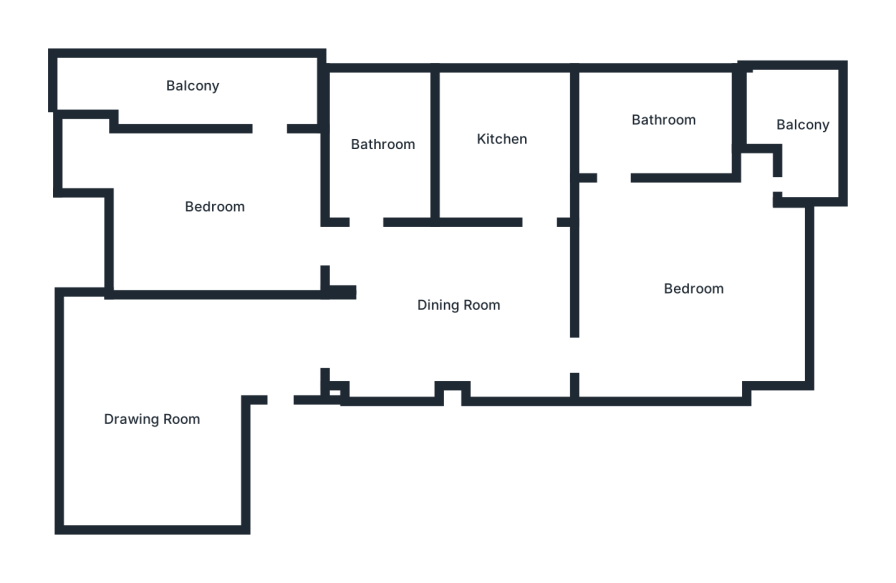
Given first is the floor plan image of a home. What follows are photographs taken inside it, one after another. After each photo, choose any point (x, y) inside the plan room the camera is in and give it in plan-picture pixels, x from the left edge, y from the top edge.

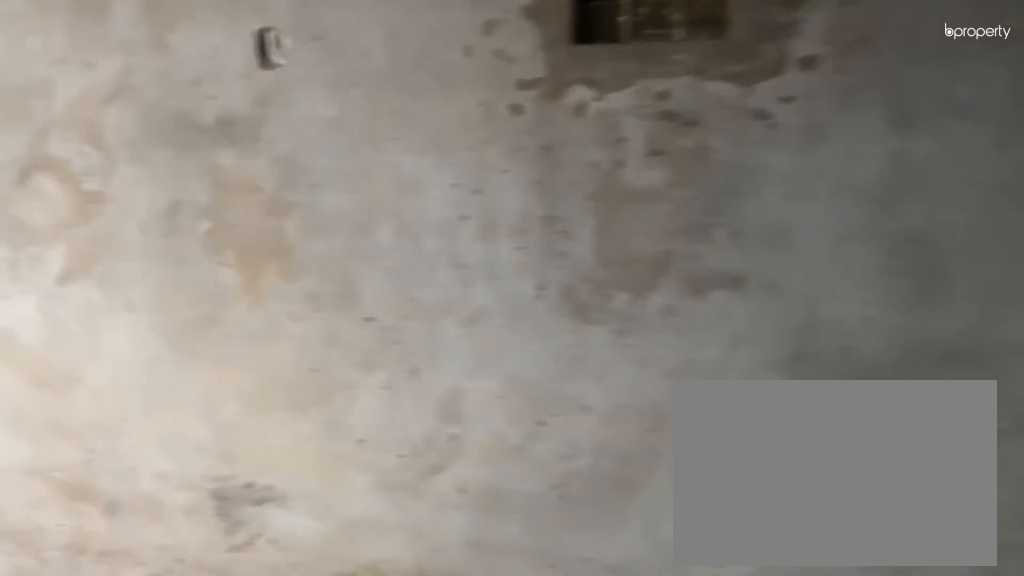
(231, 354)
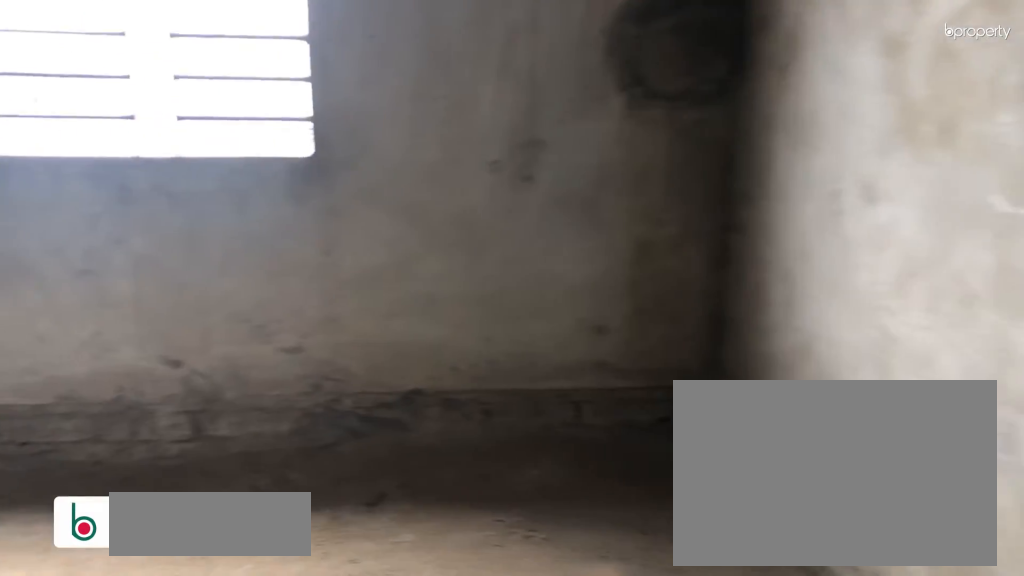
(152, 417)
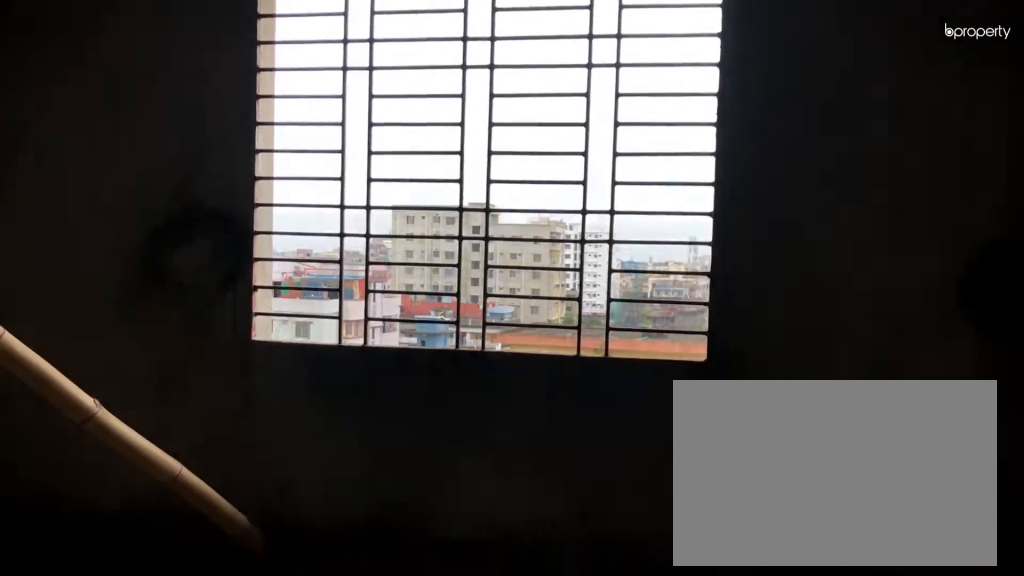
(152, 417)
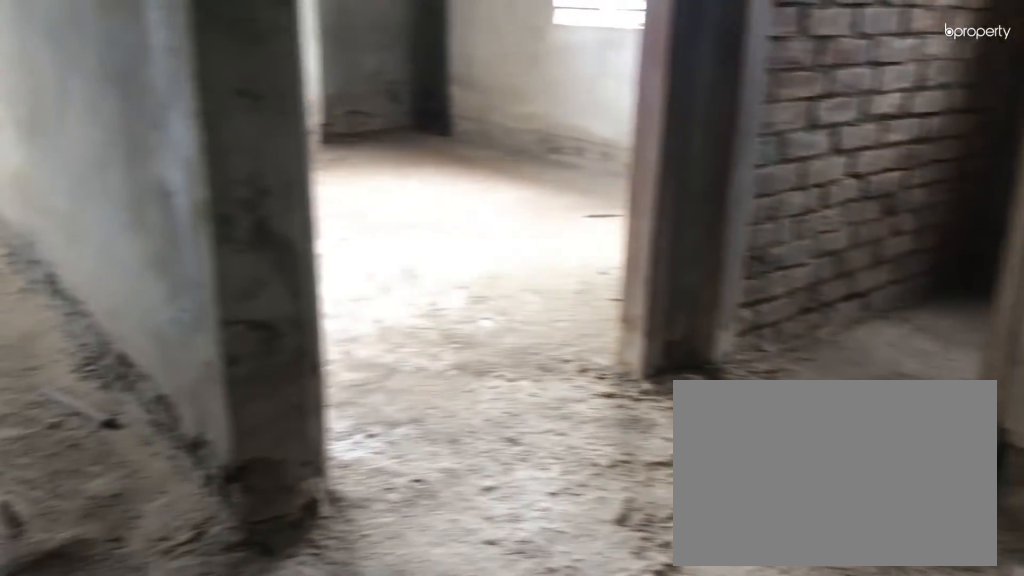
(451, 305)
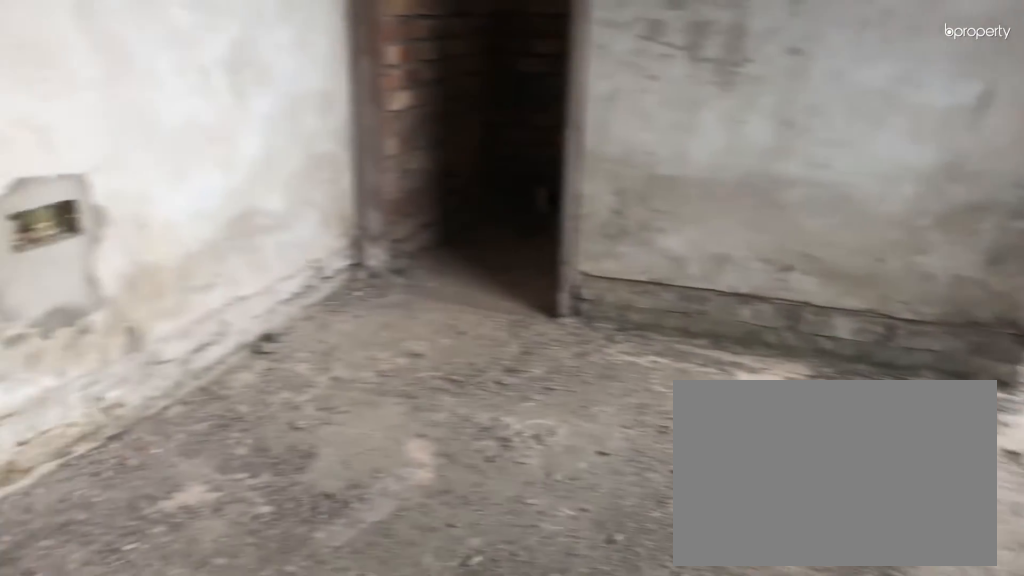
(695, 290)
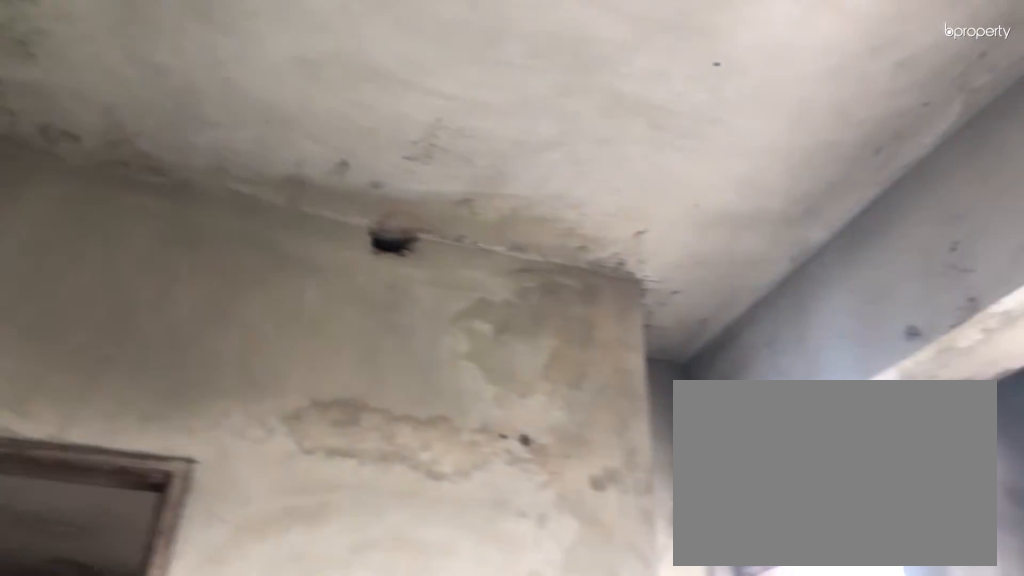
(695, 290)
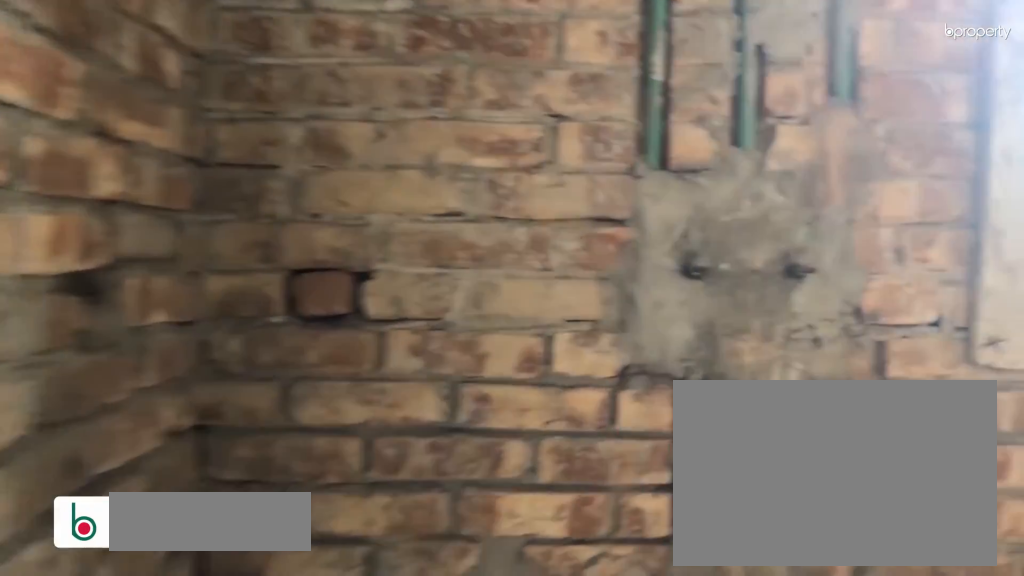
(664, 118)
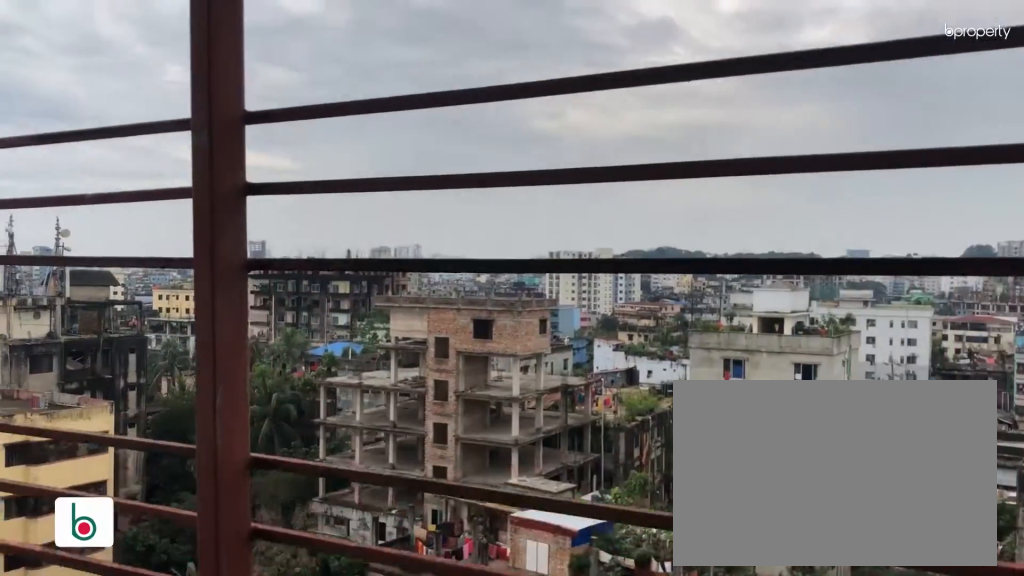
(804, 125)
